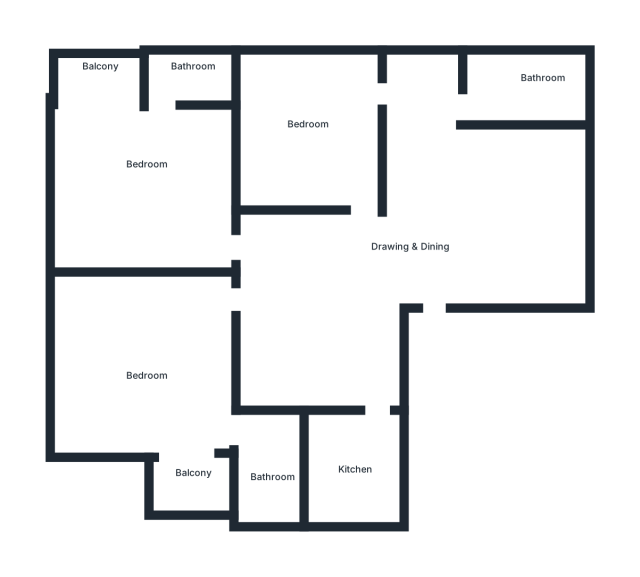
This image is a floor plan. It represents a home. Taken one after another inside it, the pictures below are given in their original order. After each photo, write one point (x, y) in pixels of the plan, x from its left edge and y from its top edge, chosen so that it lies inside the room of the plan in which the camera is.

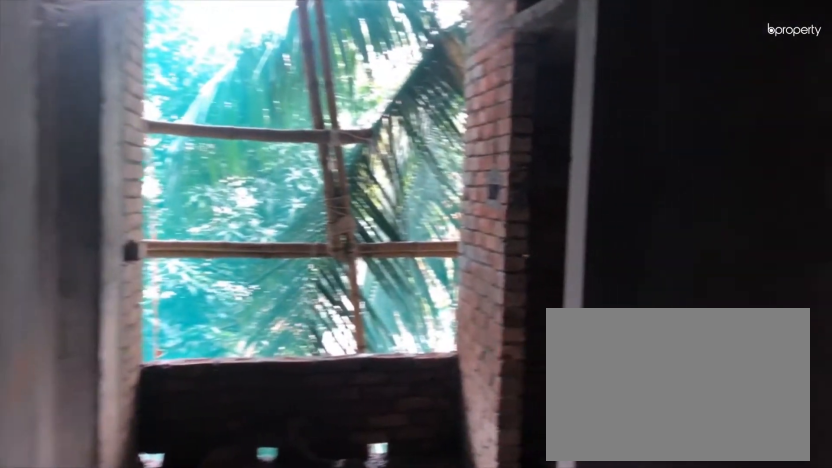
(461, 224)
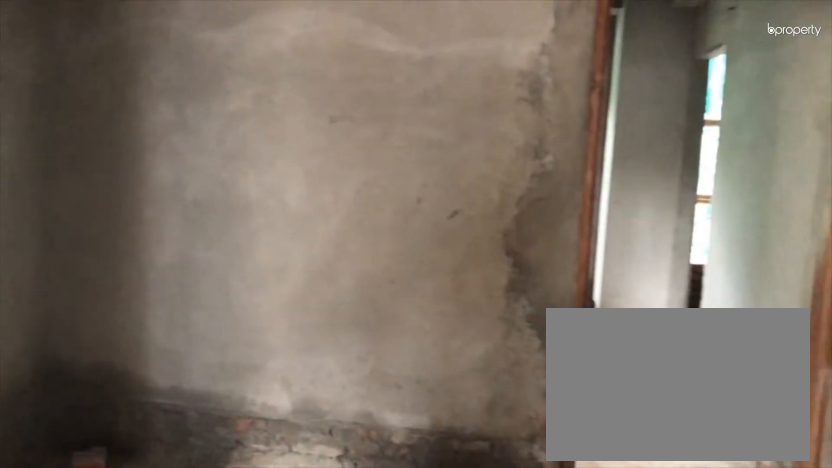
(360, 275)
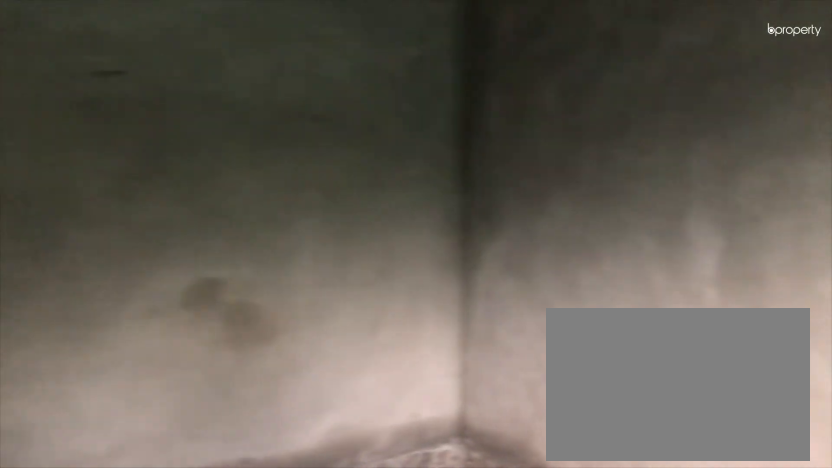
(308, 127)
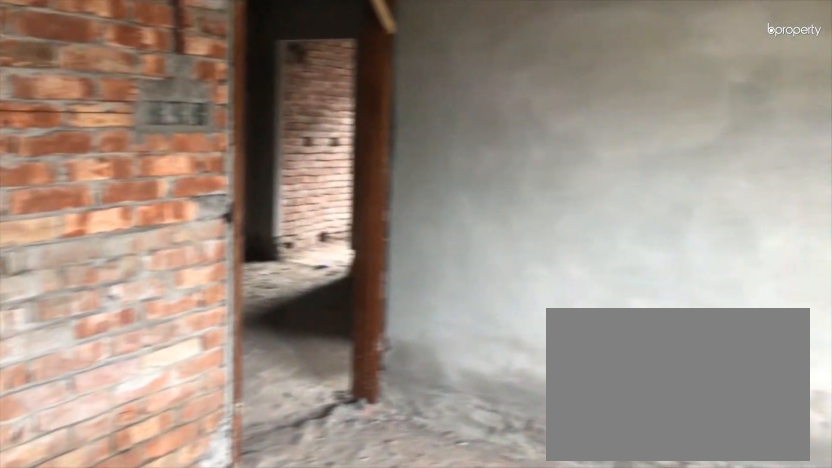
(152, 163)
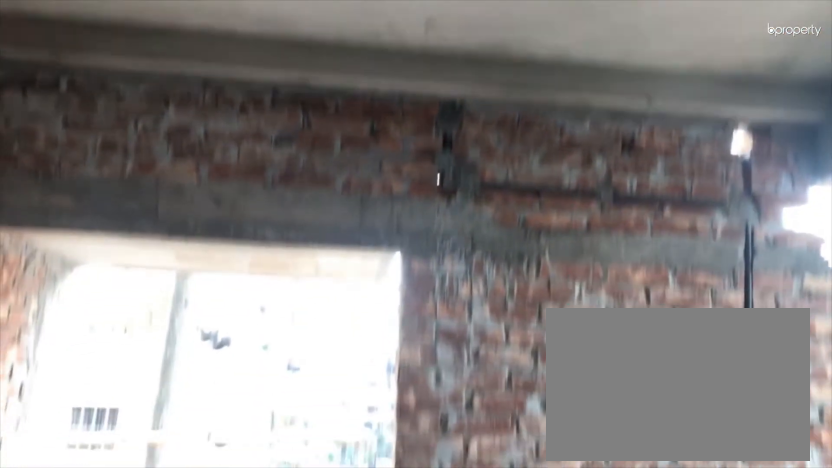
(158, 356)
